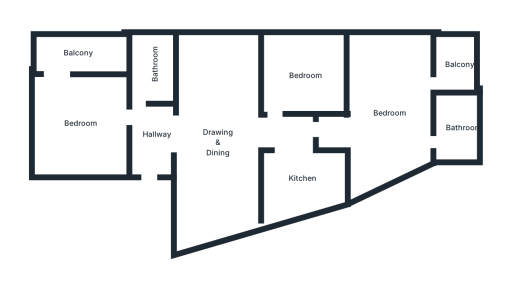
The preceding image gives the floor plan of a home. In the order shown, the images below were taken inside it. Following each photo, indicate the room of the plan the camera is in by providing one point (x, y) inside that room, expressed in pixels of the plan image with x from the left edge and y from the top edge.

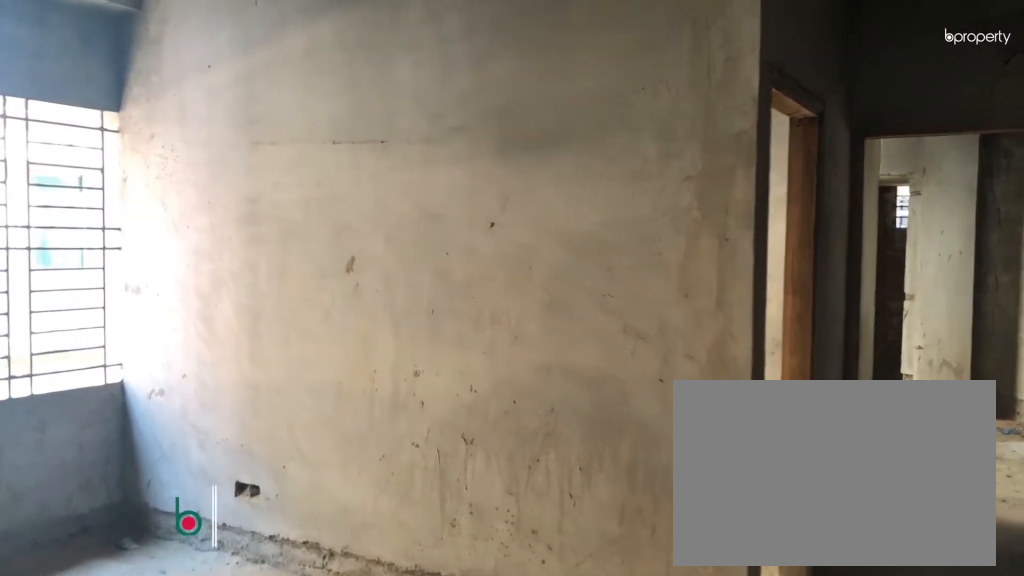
(218, 142)
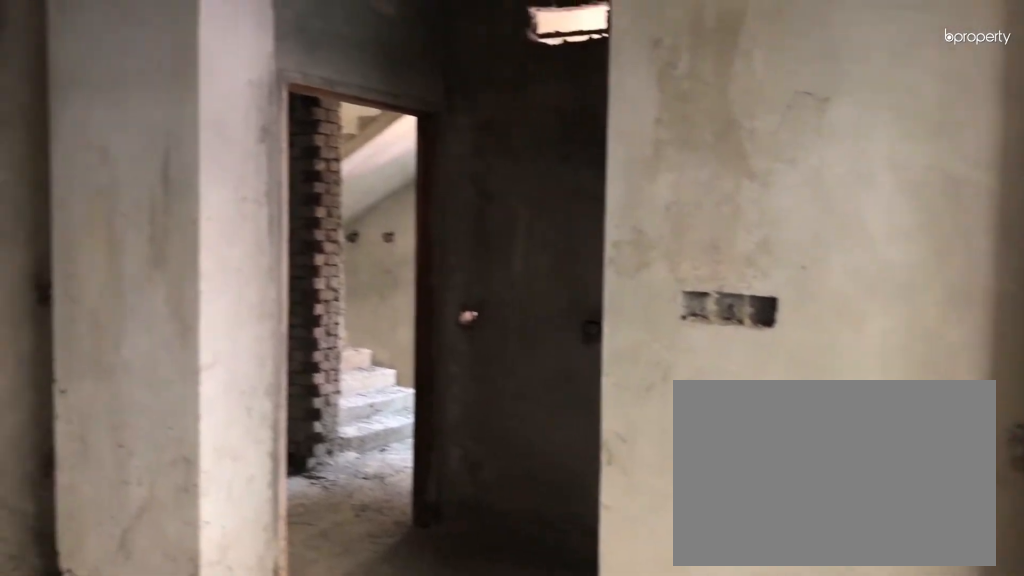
(218, 142)
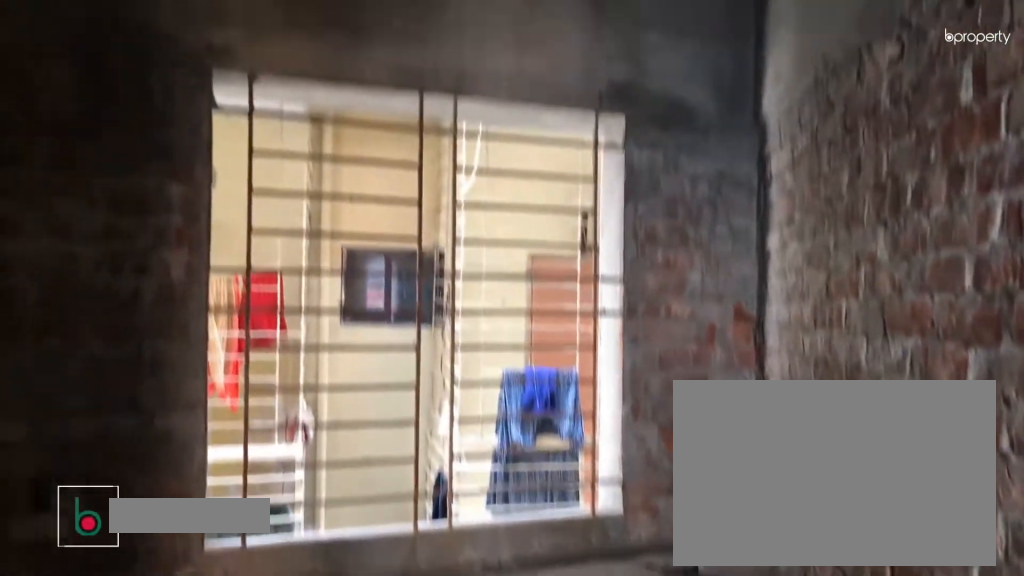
(307, 184)
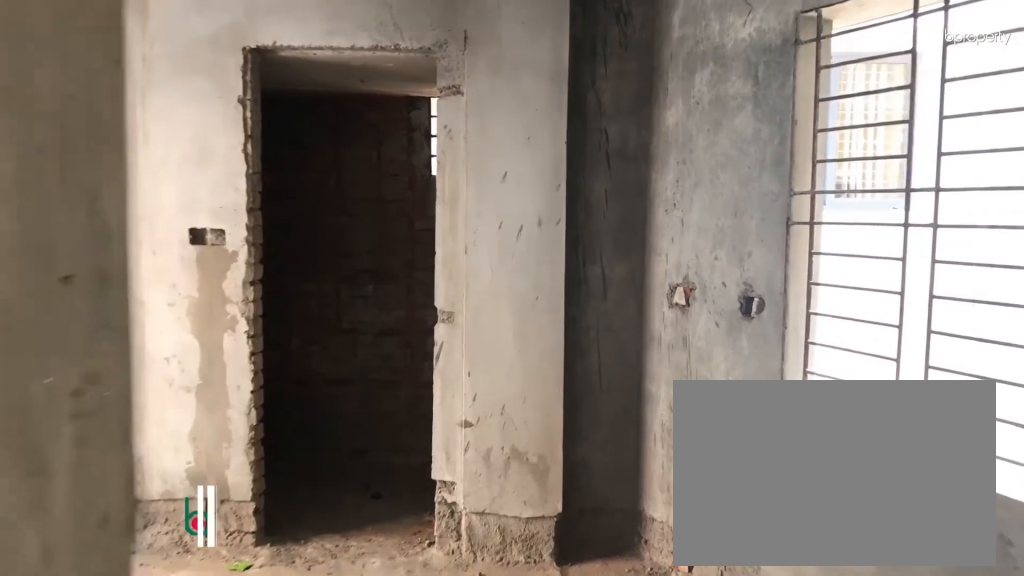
(389, 113)
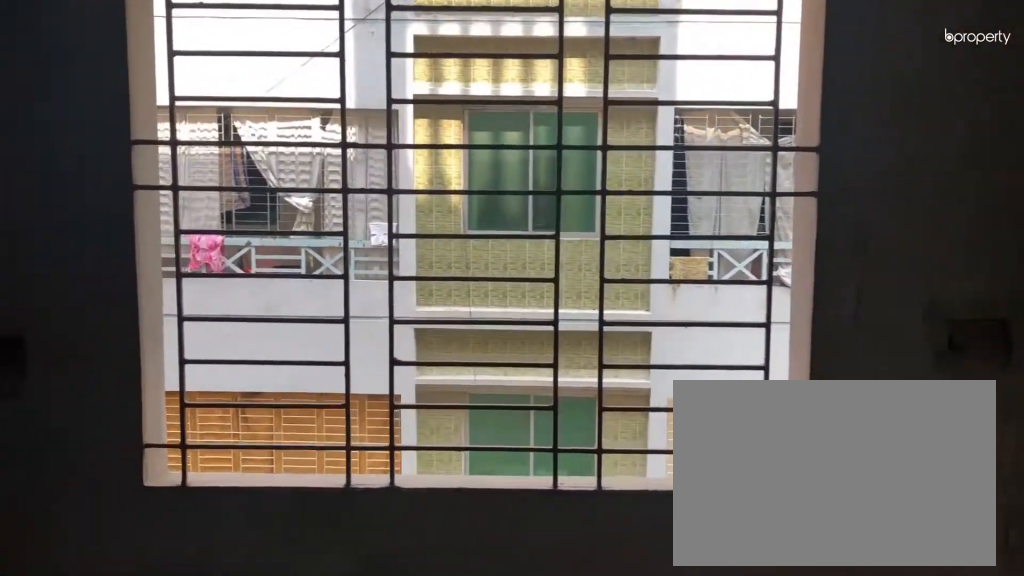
(389, 113)
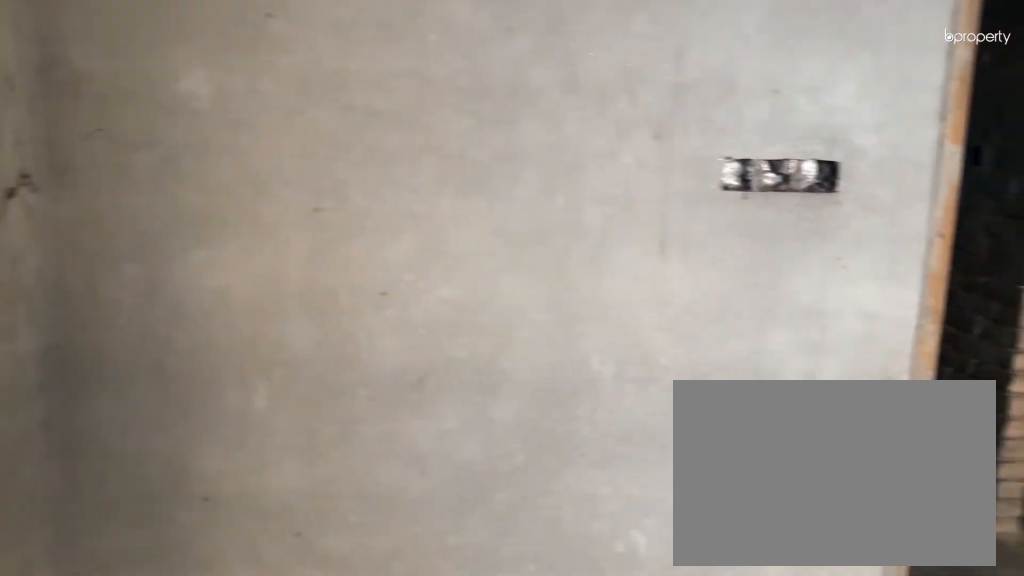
(307, 76)
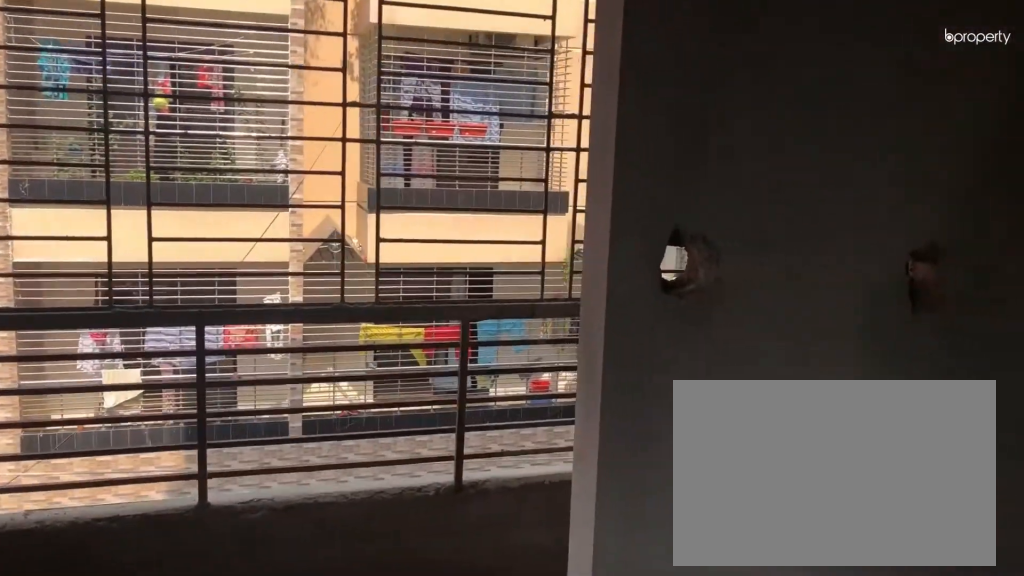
(81, 125)
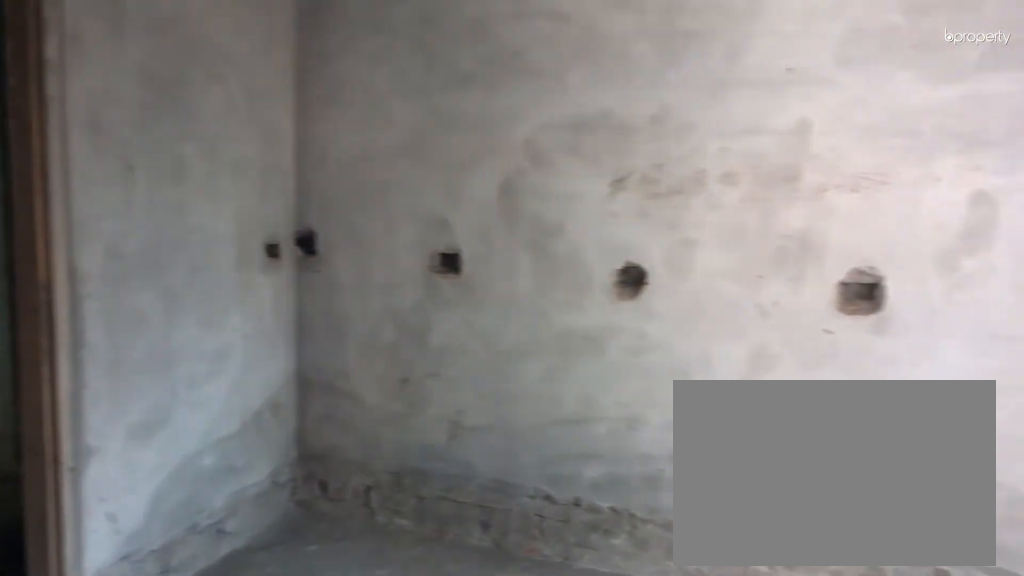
(81, 125)
